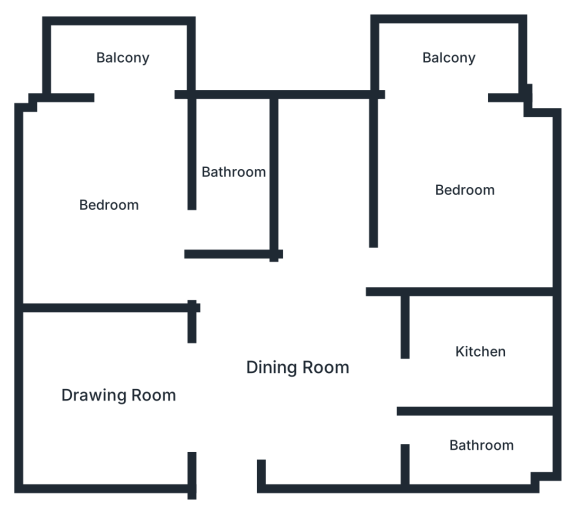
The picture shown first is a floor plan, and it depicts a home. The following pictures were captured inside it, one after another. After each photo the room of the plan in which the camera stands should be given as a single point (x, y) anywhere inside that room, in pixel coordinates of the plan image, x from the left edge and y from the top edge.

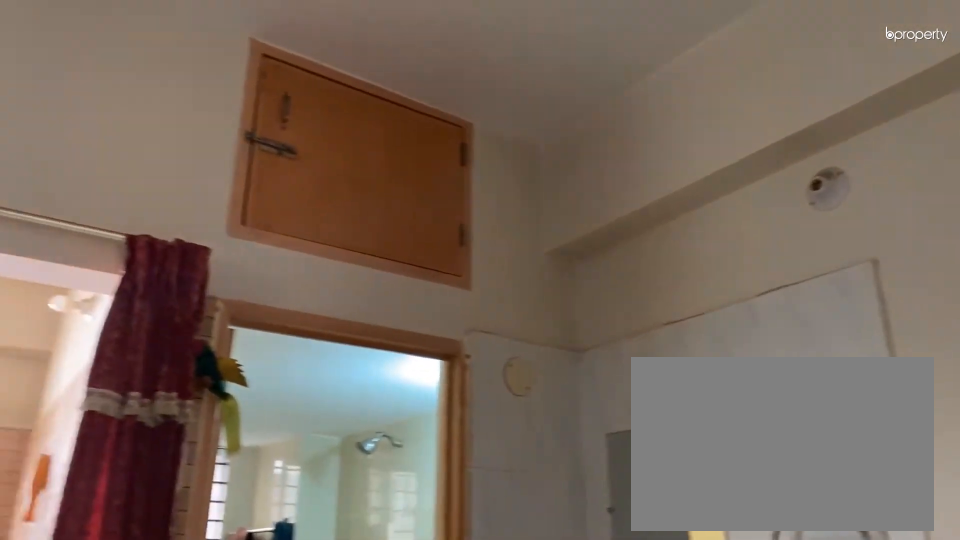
(296, 369)
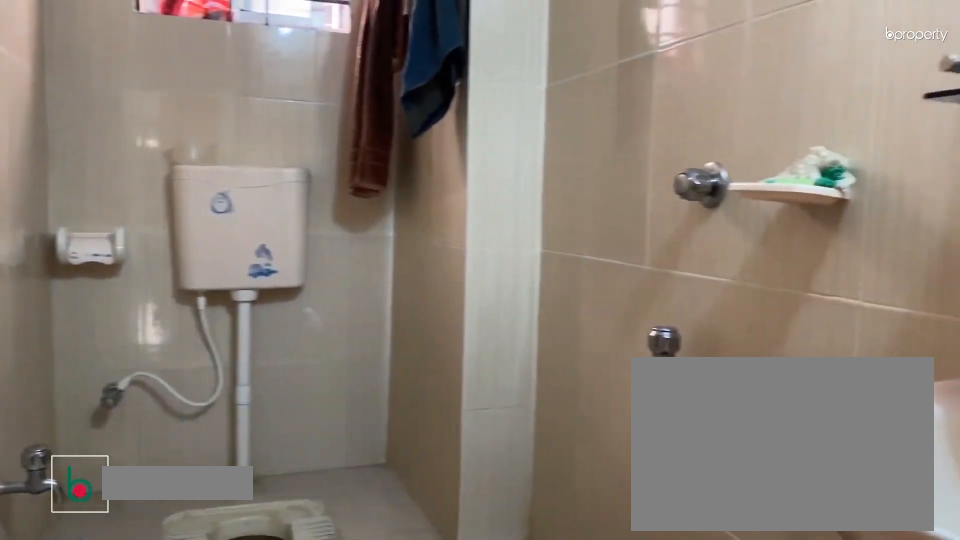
(481, 446)
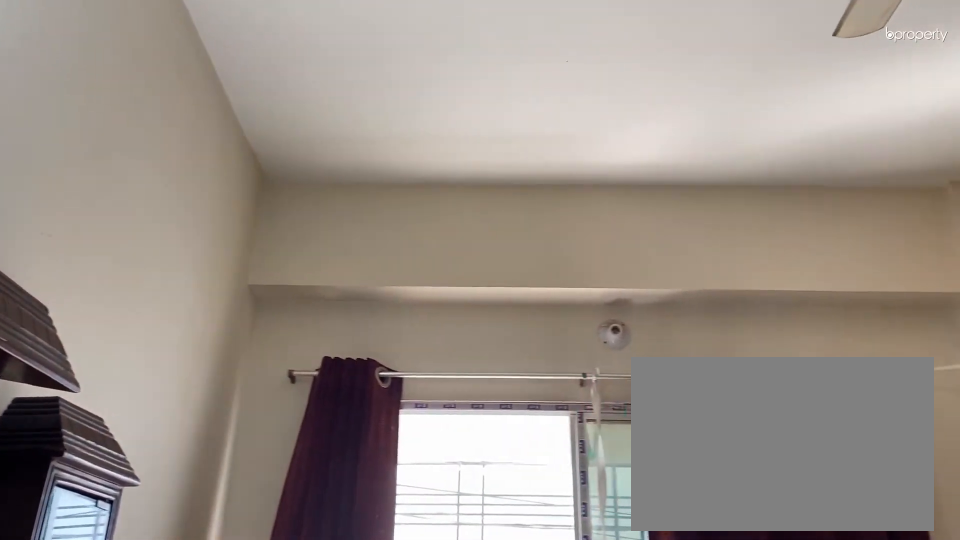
(463, 190)
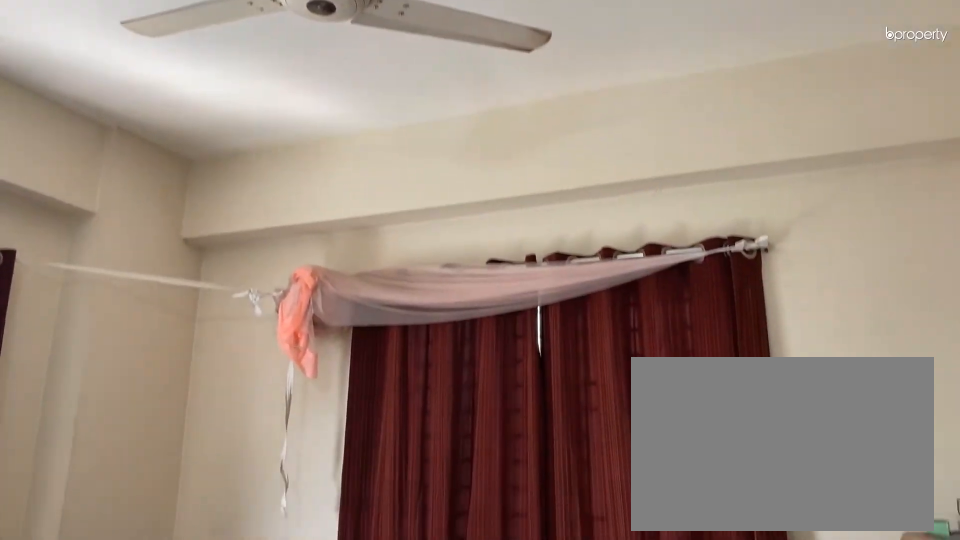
(463, 190)
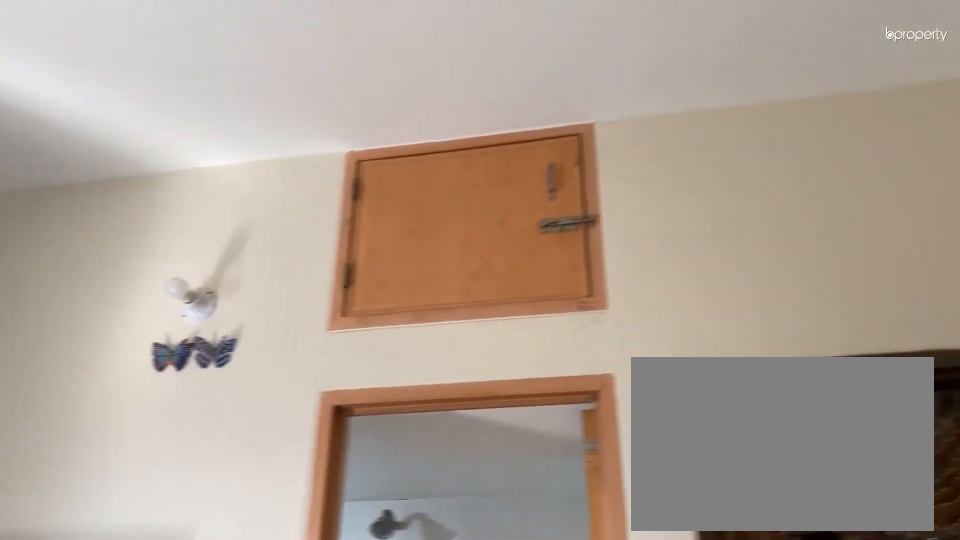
(108, 205)
